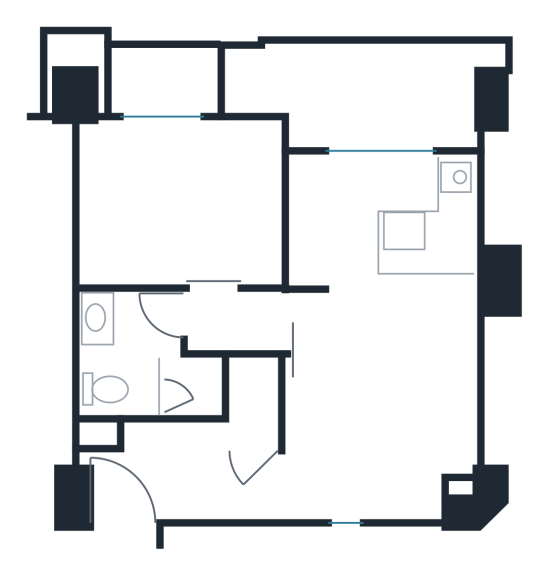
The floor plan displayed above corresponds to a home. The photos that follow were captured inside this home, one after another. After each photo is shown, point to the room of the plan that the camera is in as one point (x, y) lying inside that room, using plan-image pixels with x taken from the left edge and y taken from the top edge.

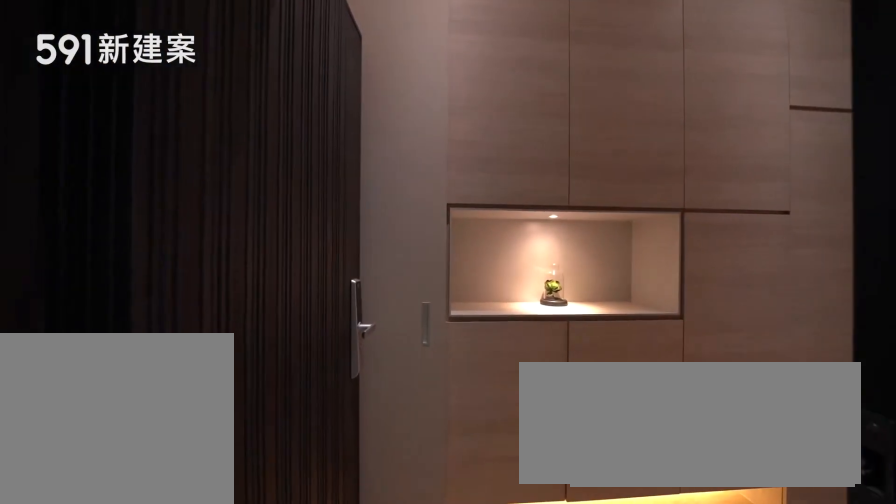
(135, 489)
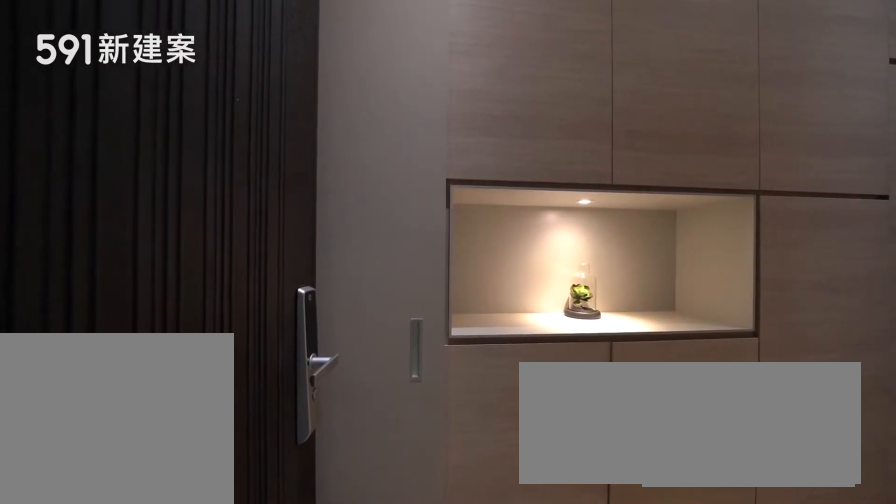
(135, 489)
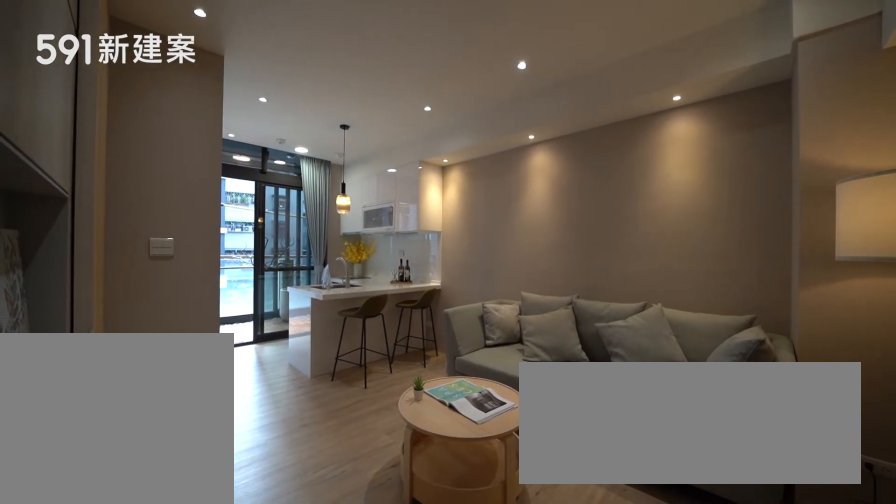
(384, 412)
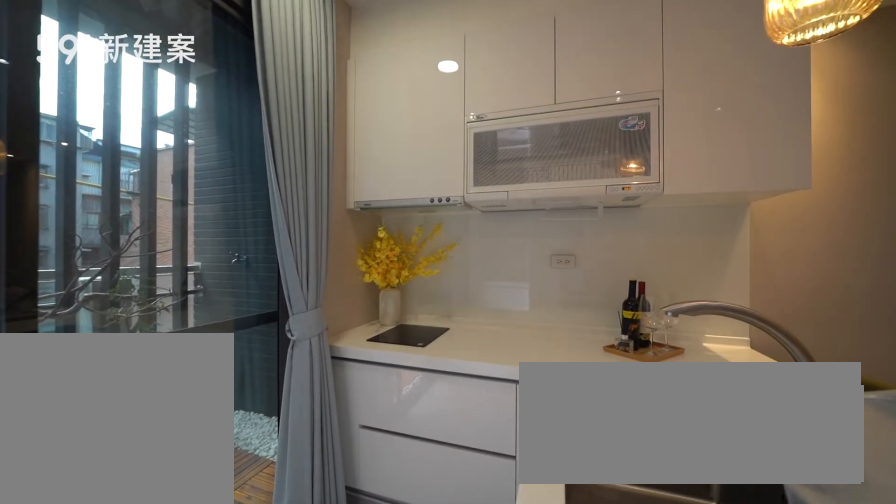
(383, 223)
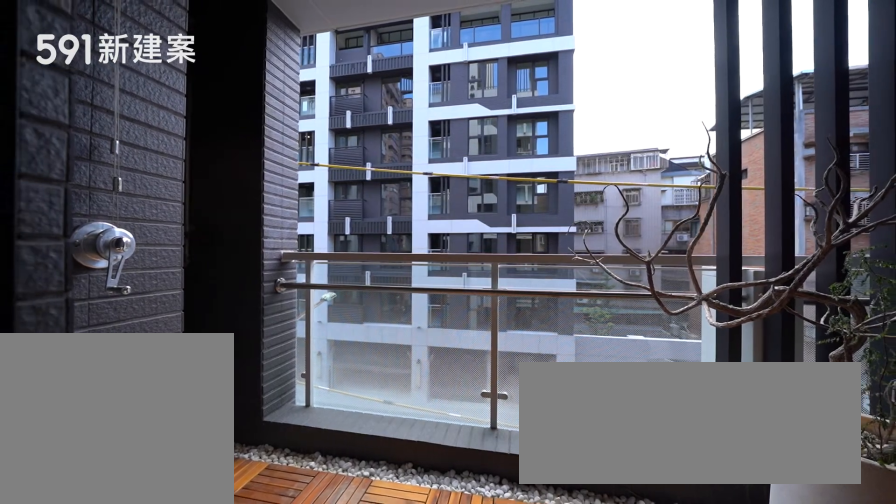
(359, 92)
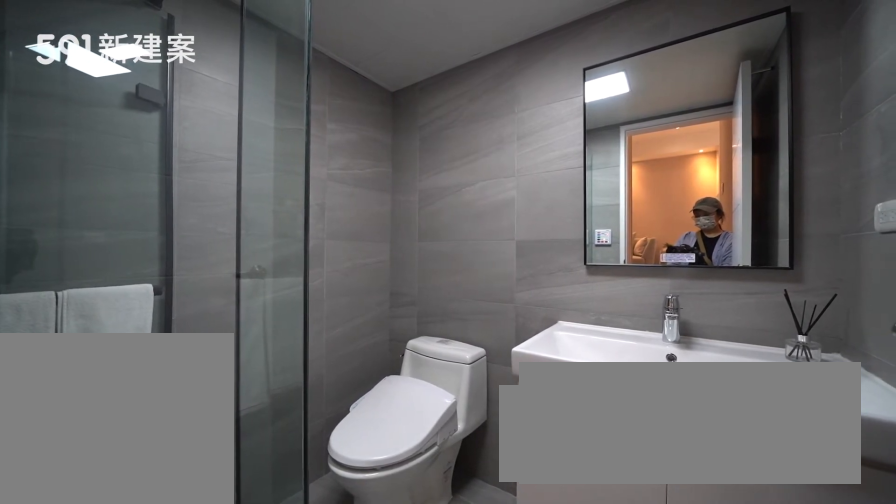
(142, 363)
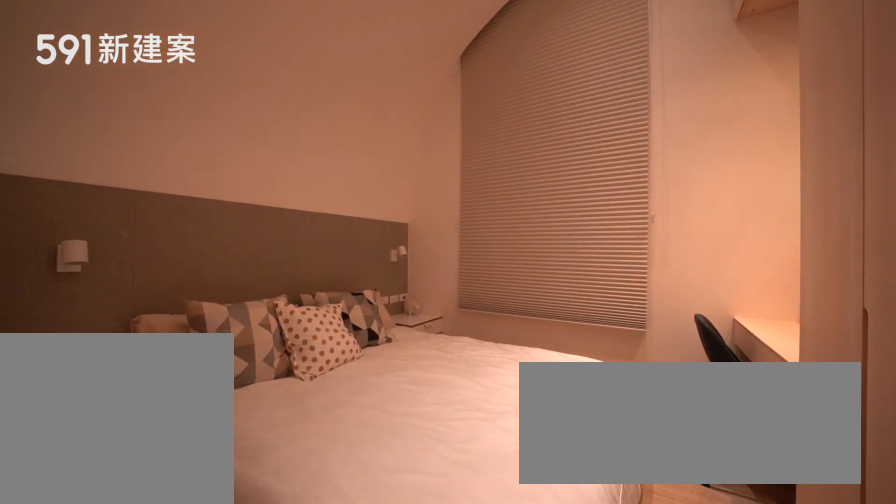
(180, 202)
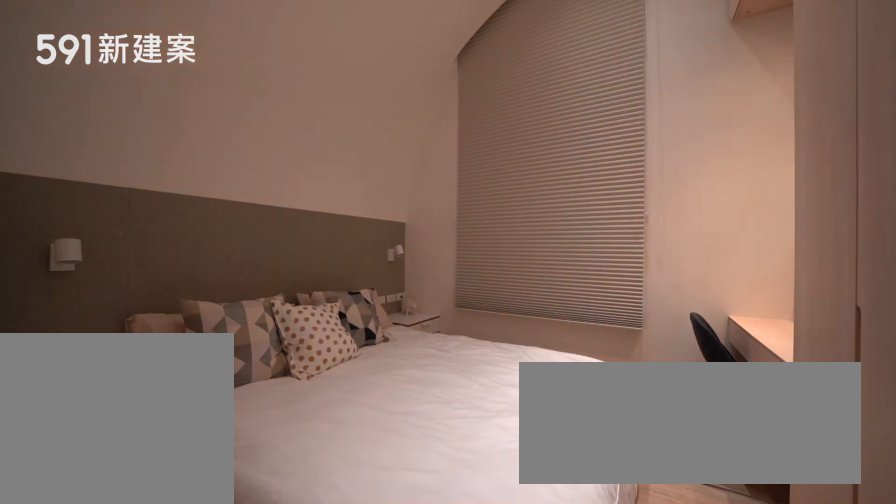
(180, 202)
